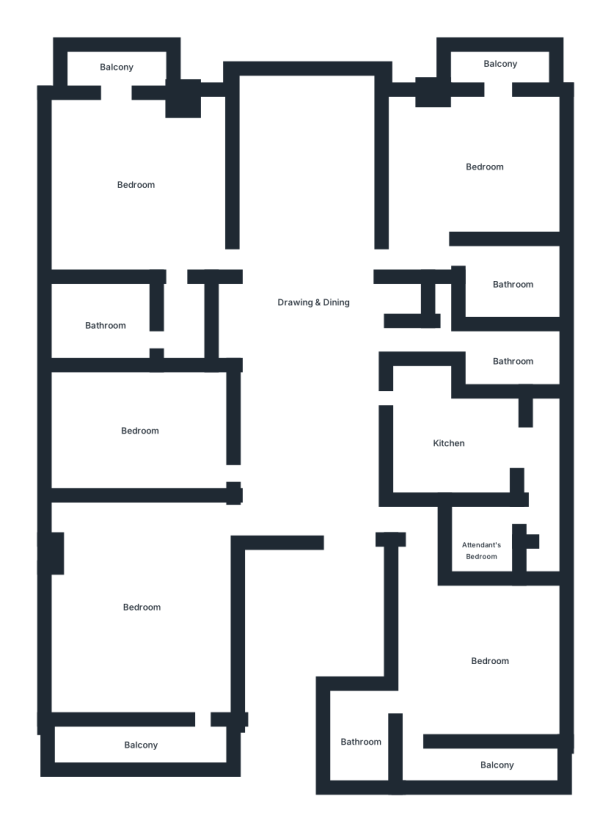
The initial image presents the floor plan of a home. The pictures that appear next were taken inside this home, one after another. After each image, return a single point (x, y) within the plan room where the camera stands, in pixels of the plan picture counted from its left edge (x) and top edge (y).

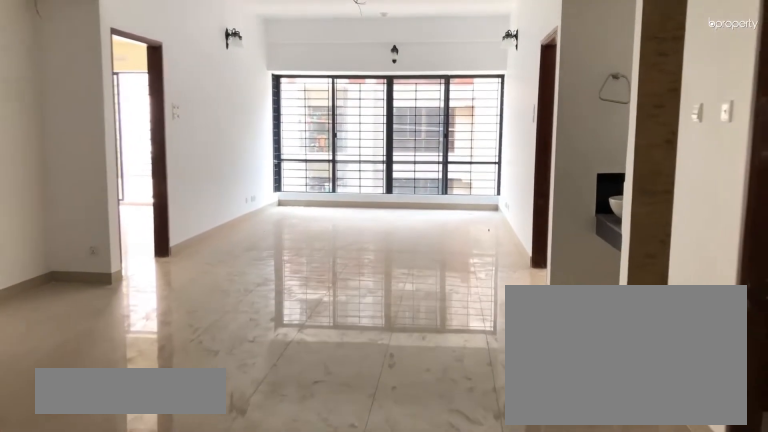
(306, 341)
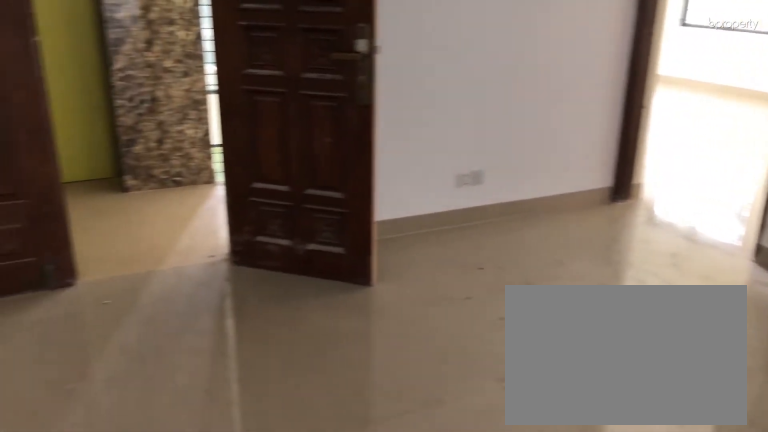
(306, 341)
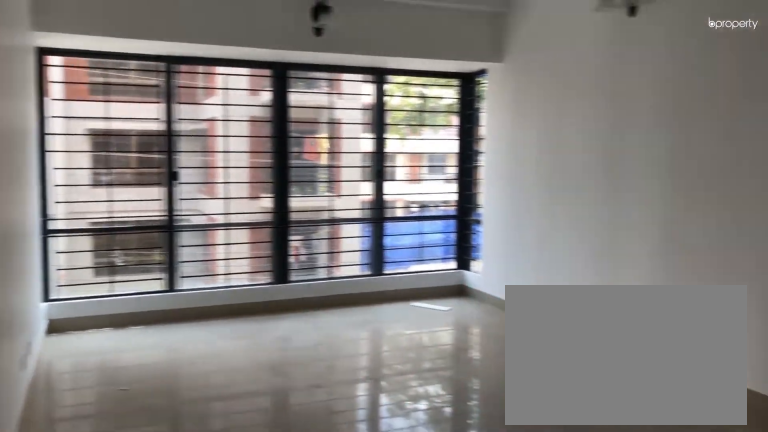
(303, 214)
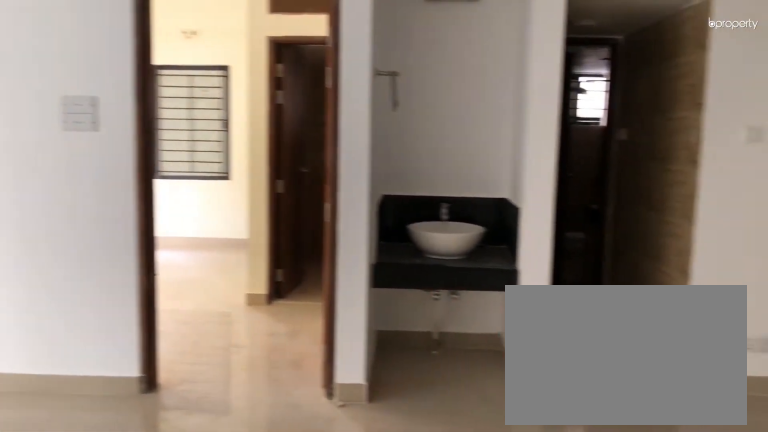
(303, 214)
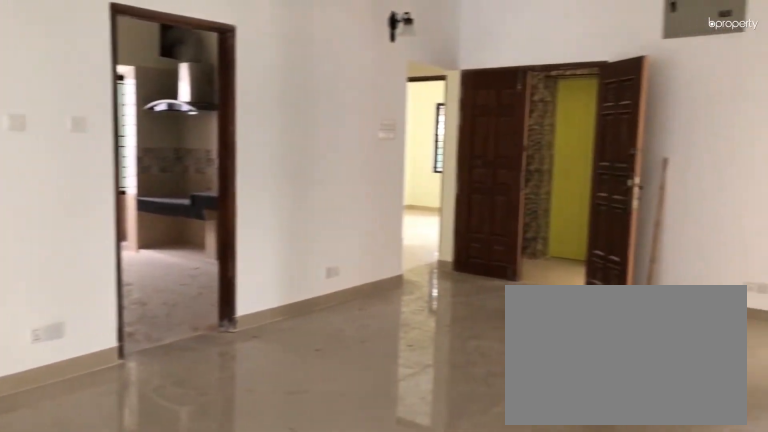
(309, 376)
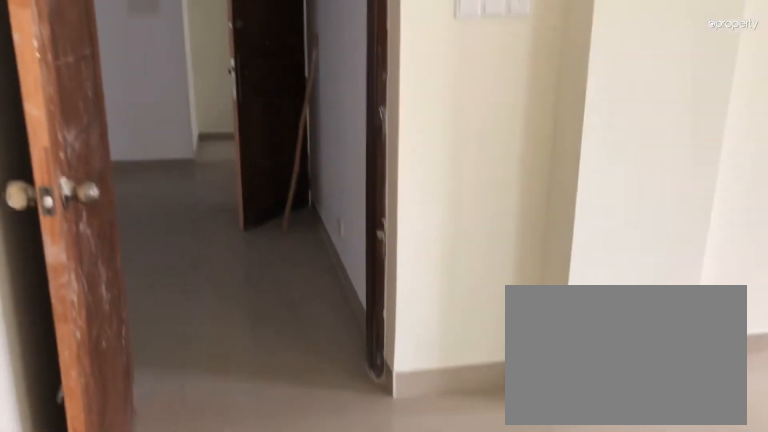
(141, 603)
